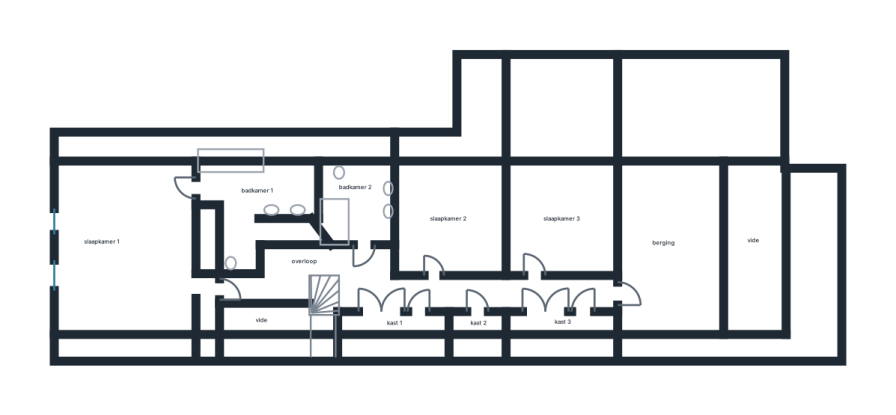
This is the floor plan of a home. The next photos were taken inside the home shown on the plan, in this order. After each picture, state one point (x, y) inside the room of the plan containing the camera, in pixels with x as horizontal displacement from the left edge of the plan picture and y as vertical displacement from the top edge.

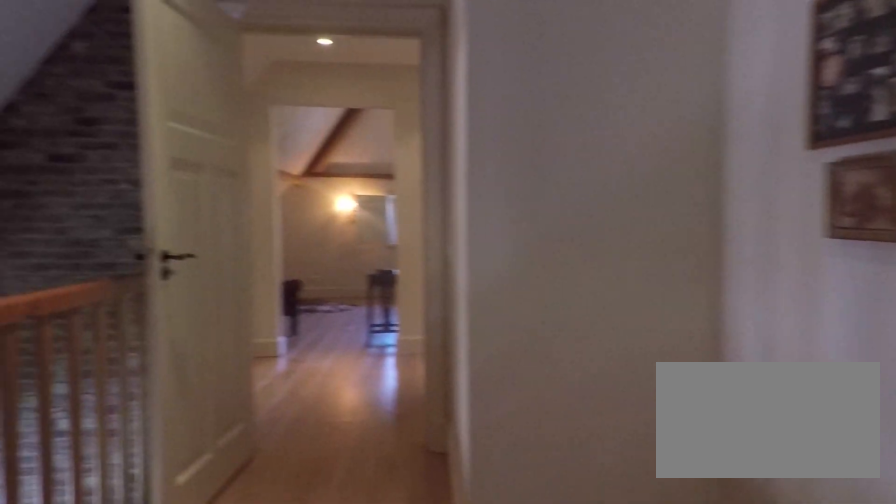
(399, 284)
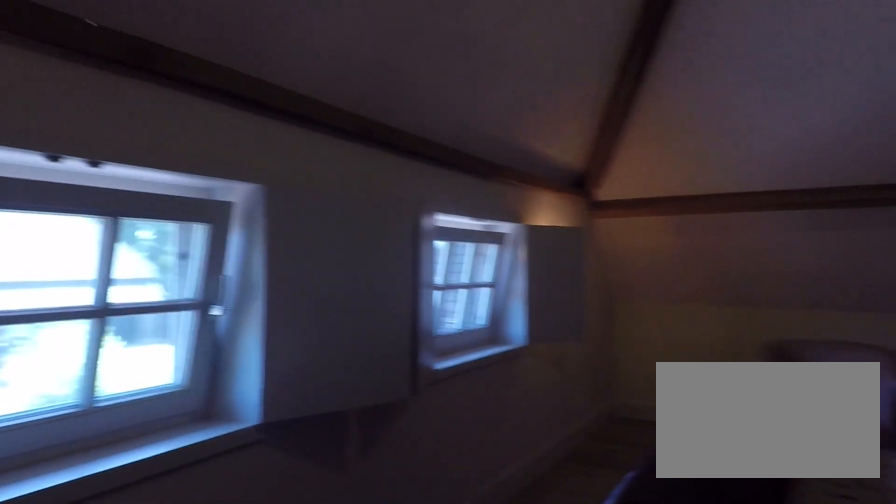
(133, 250)
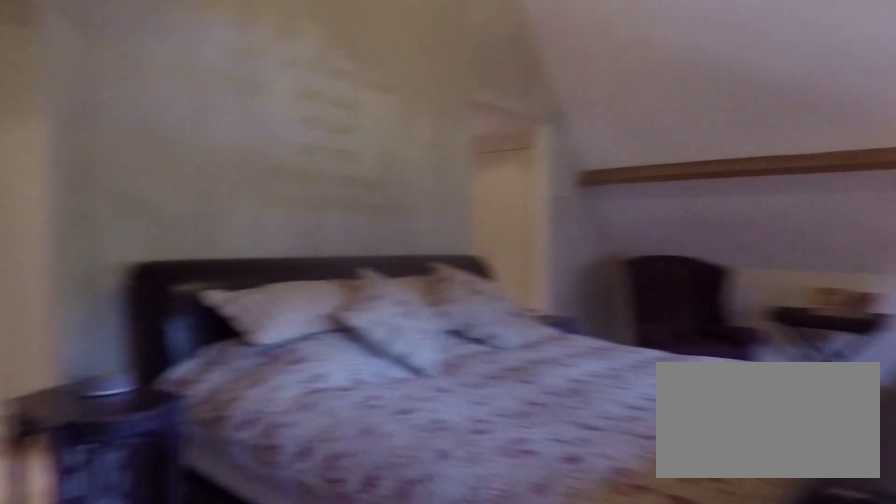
(133, 250)
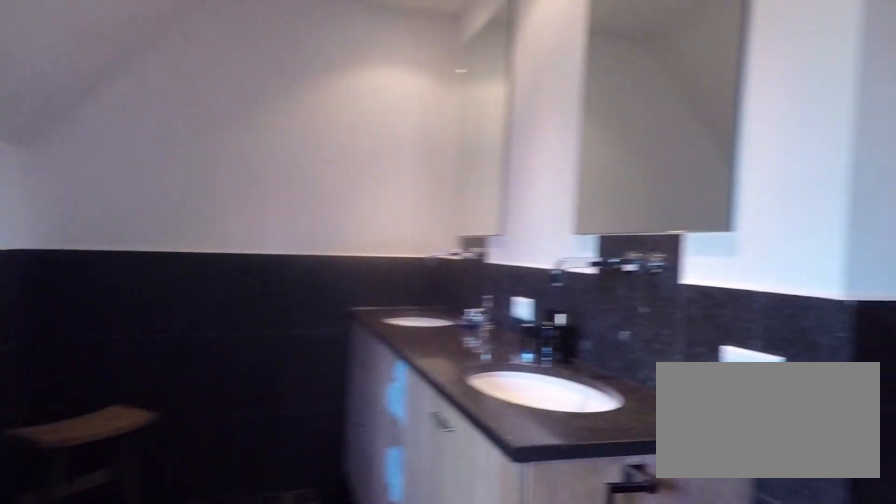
(258, 199)
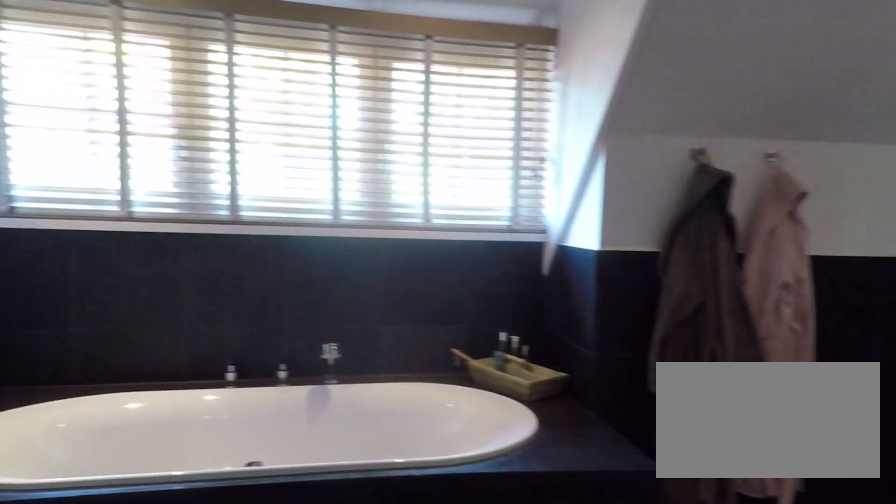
(258, 199)
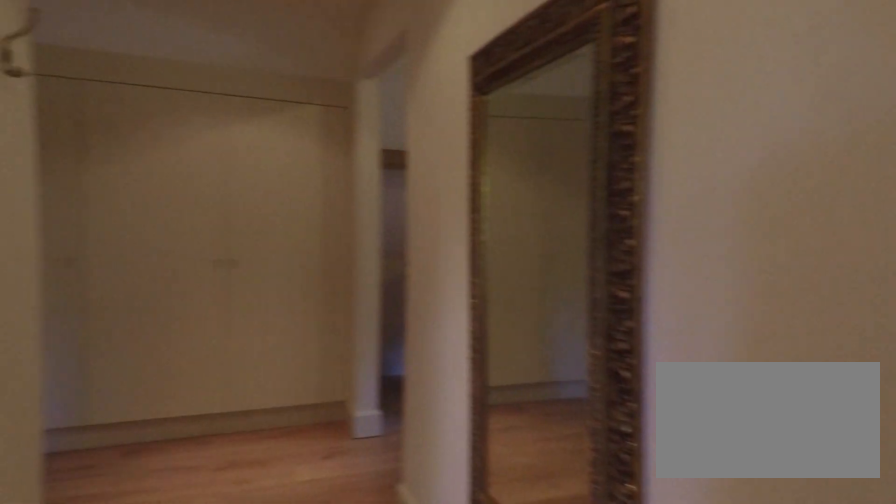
(133, 250)
